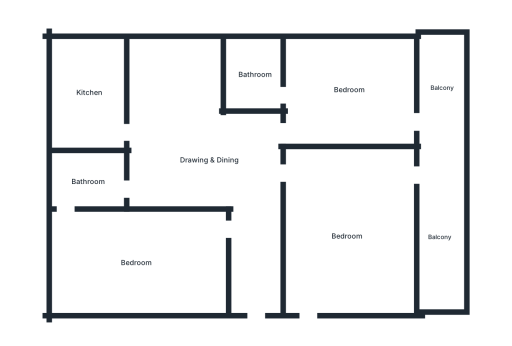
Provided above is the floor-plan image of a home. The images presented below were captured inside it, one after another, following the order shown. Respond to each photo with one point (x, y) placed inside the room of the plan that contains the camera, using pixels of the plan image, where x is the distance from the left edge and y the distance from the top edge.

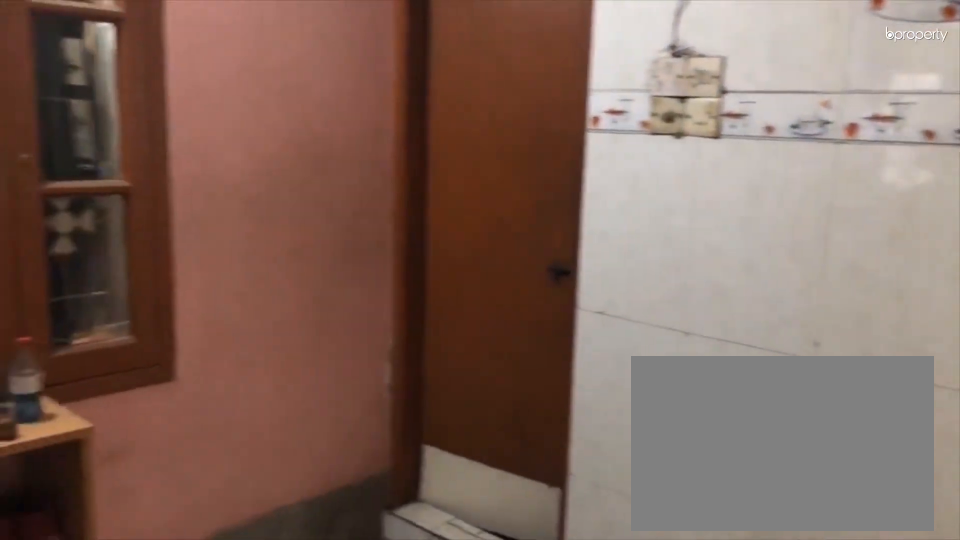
(209, 162)
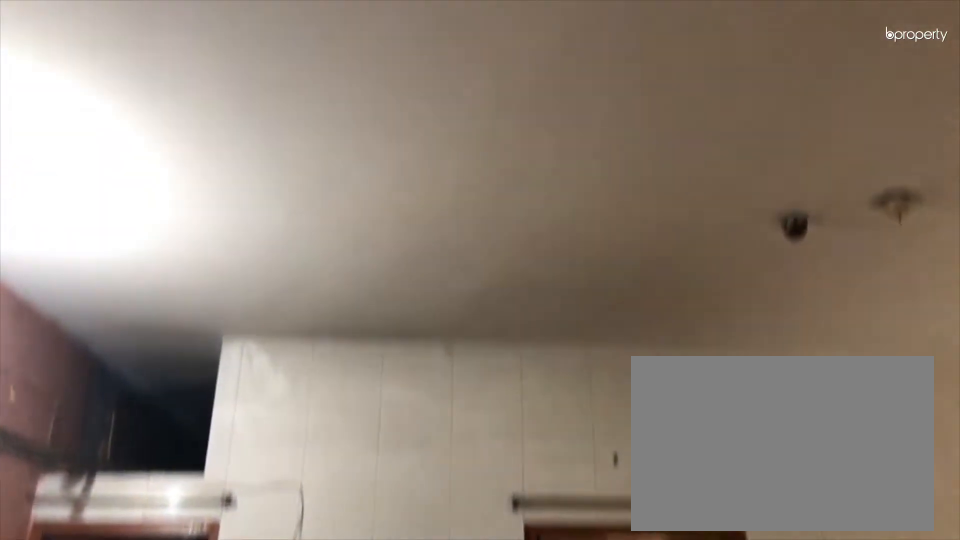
(209, 162)
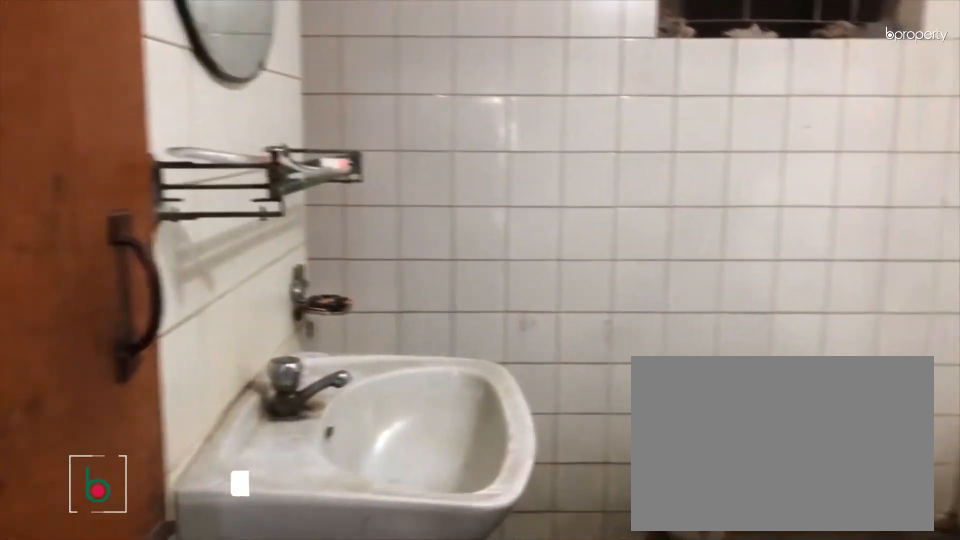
(88, 182)
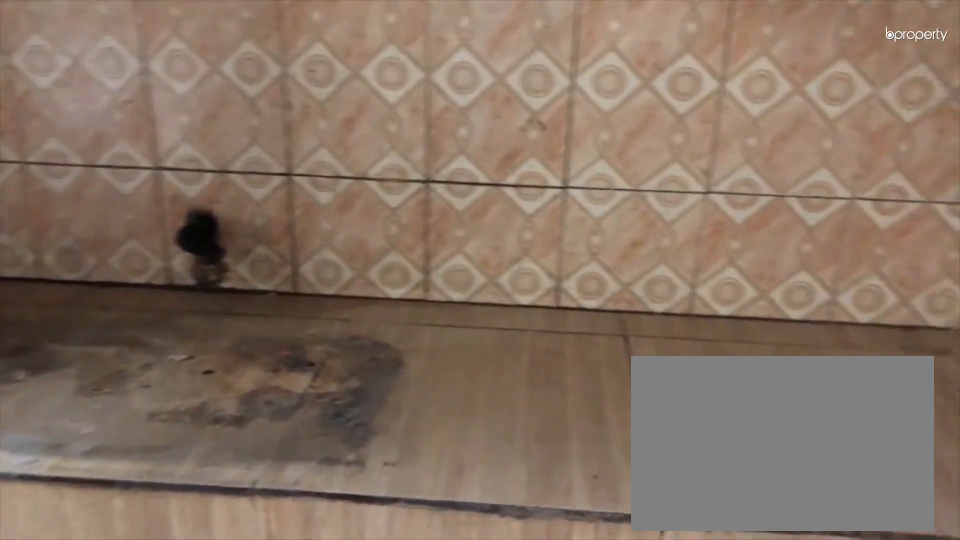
(90, 92)
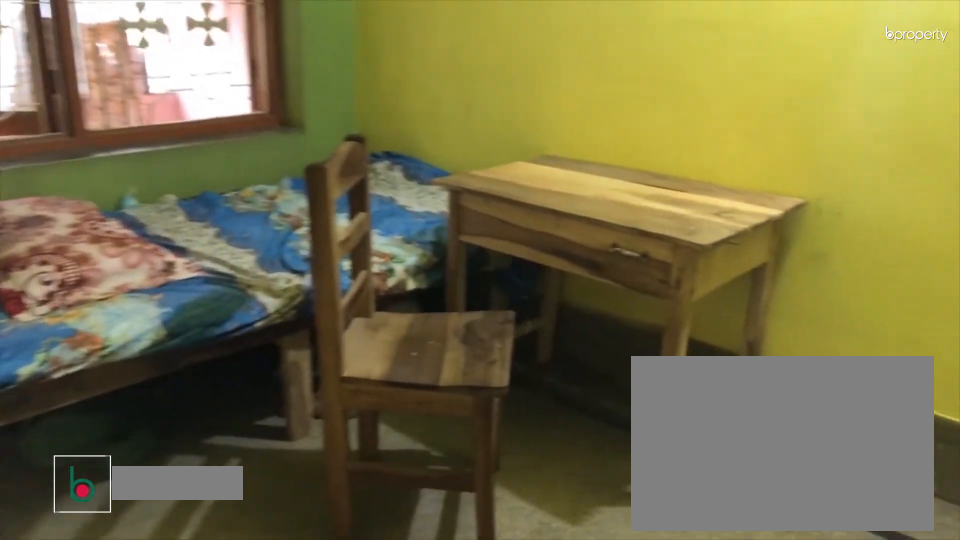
(348, 235)
